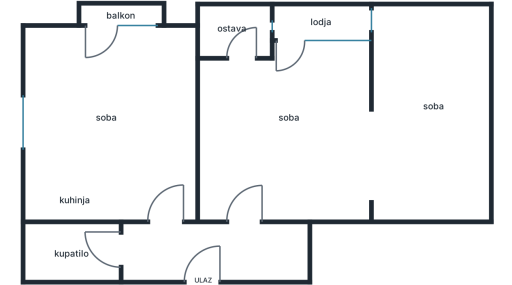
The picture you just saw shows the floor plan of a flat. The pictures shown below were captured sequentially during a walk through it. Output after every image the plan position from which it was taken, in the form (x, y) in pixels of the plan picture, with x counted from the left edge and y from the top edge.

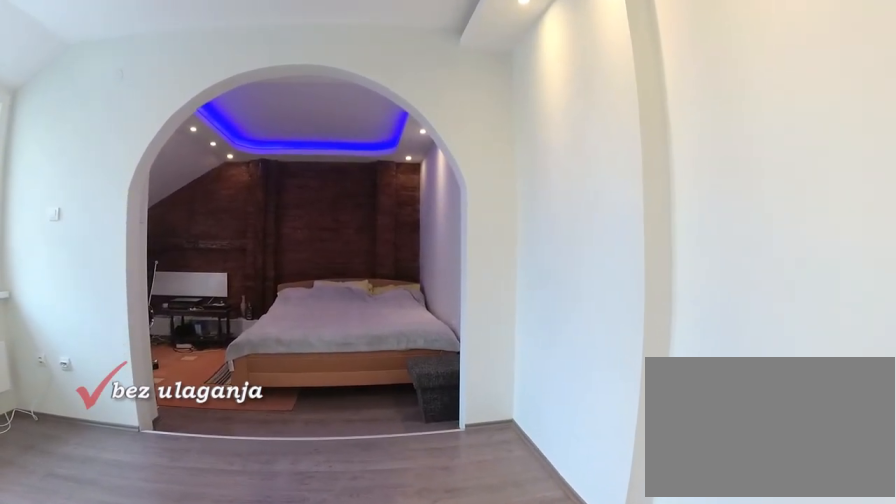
(275, 149)
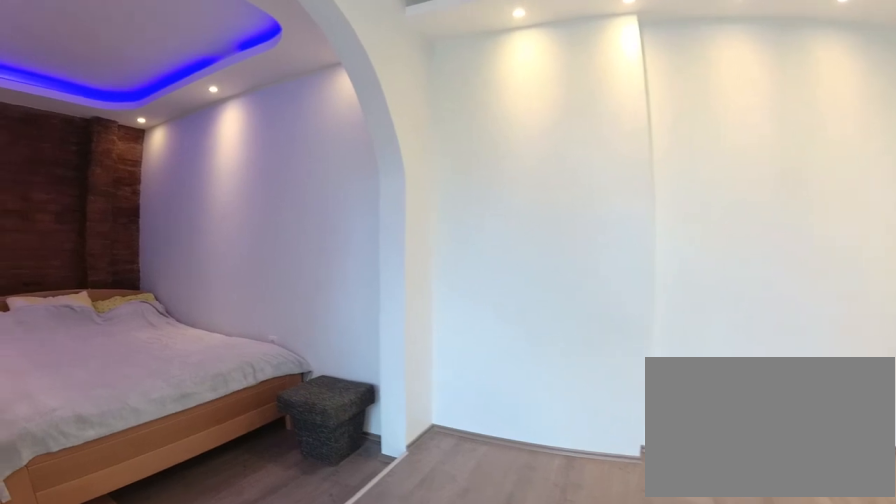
(301, 87)
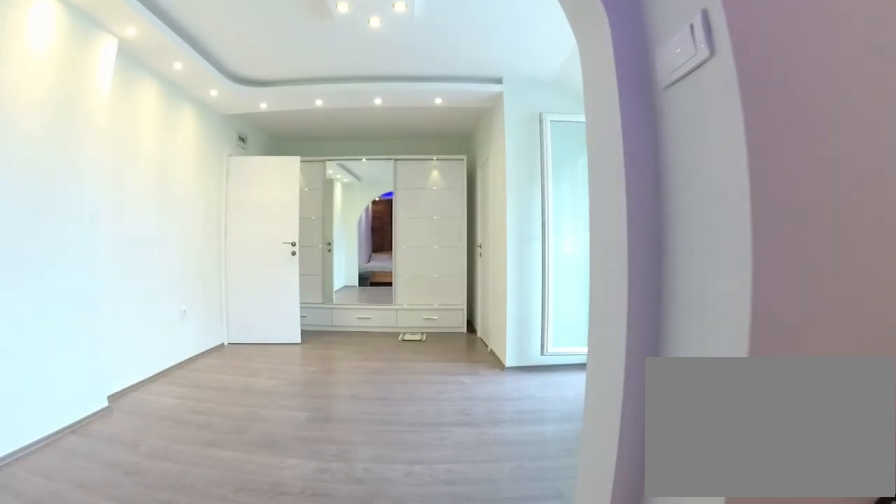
(413, 119)
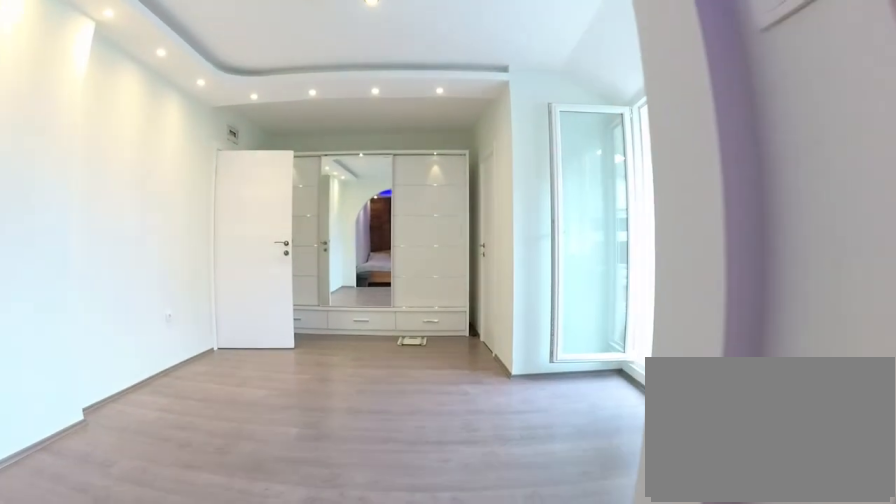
(406, 117)
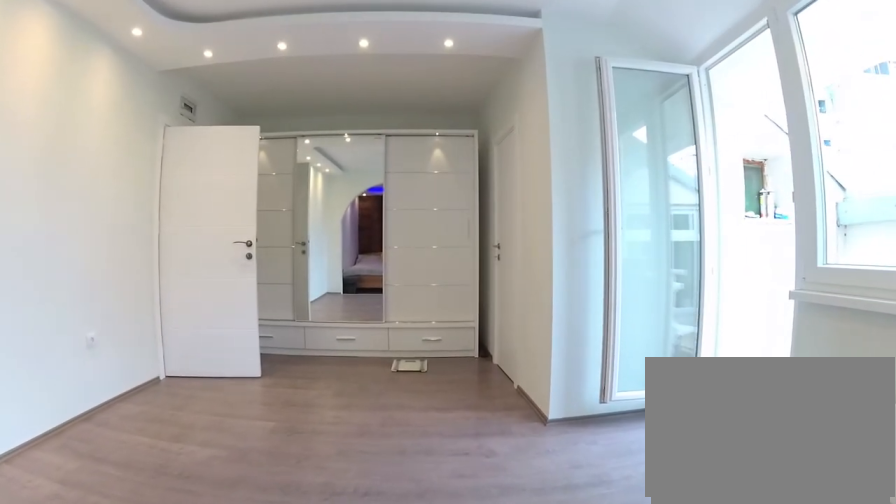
(370, 110)
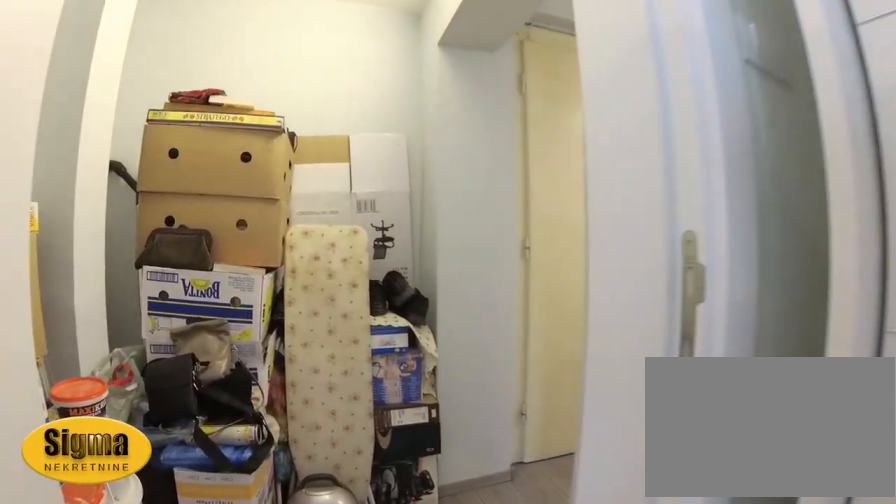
(253, 177)
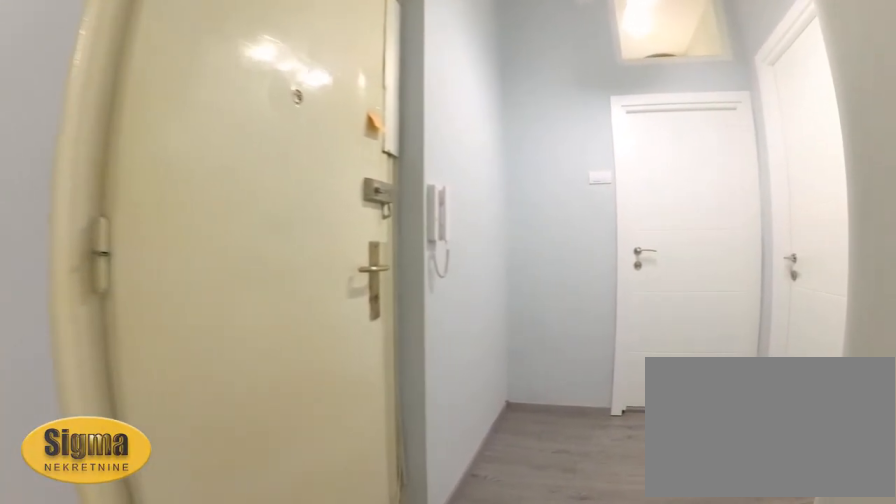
(245, 243)
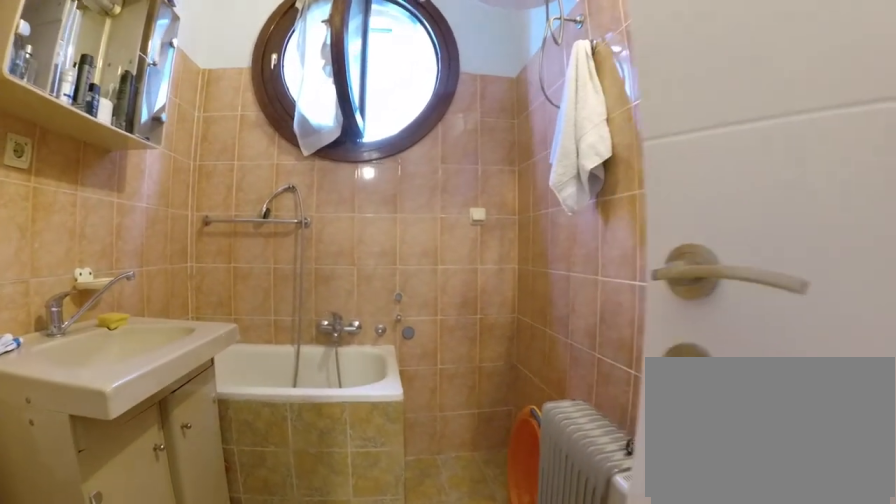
(122, 249)
